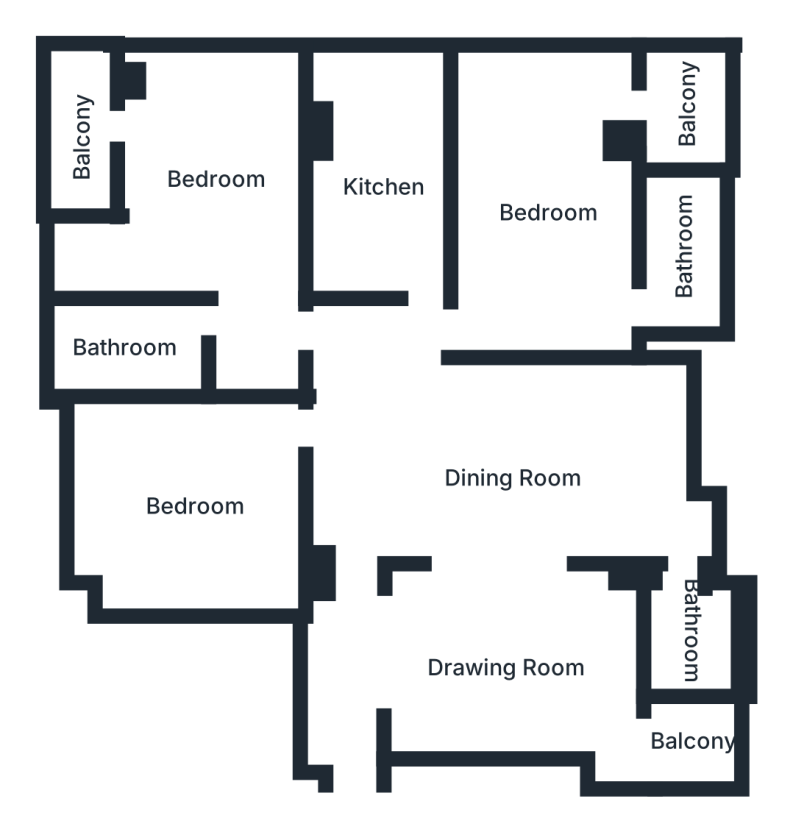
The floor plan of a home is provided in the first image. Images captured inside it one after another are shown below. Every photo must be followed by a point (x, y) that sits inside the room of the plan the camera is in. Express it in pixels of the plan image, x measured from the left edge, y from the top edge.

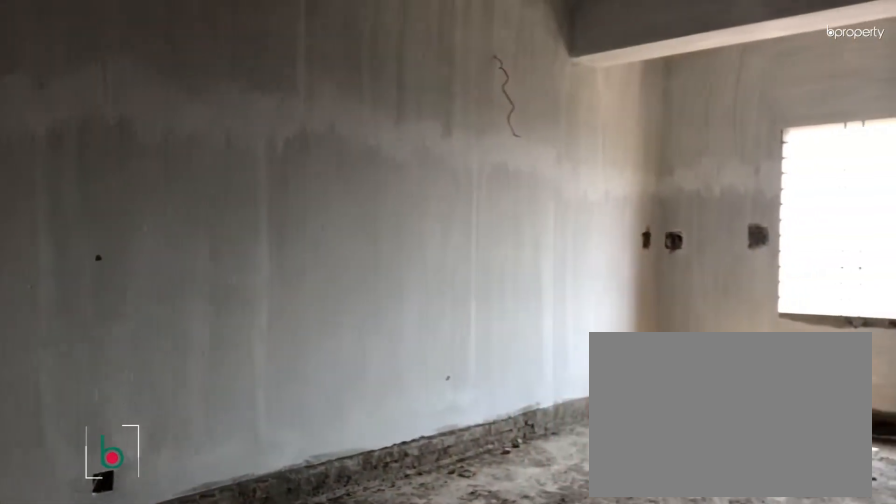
(523, 473)
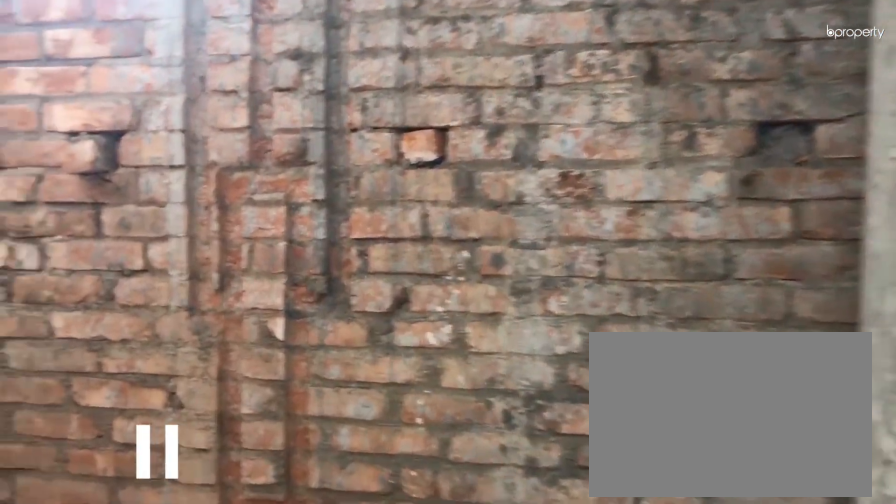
(692, 638)
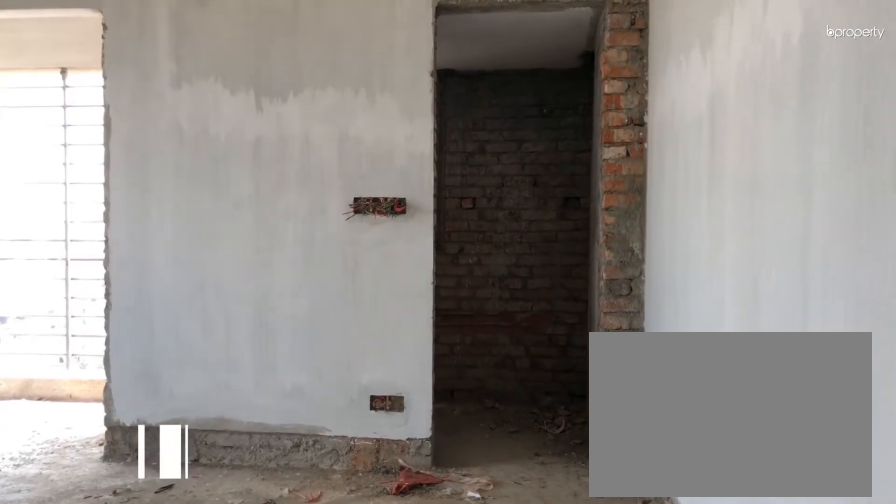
(563, 206)
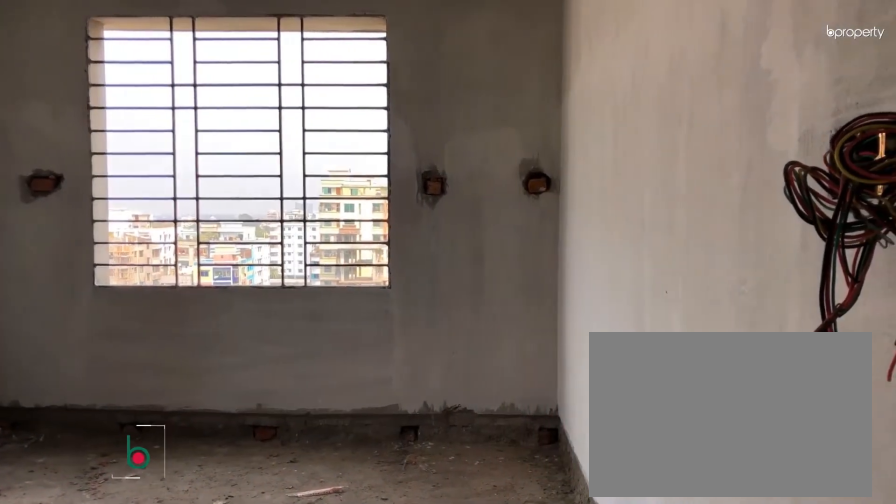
(220, 178)
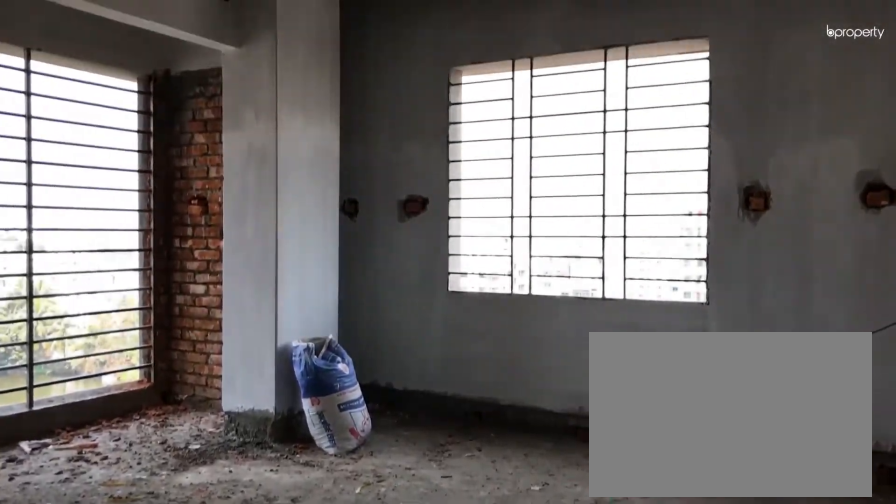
(218, 179)
